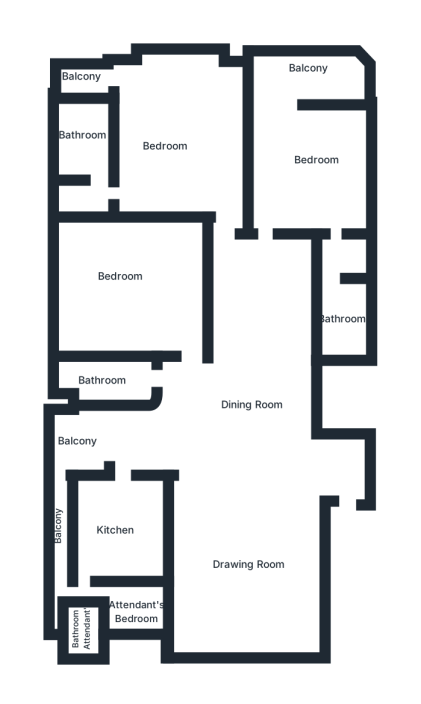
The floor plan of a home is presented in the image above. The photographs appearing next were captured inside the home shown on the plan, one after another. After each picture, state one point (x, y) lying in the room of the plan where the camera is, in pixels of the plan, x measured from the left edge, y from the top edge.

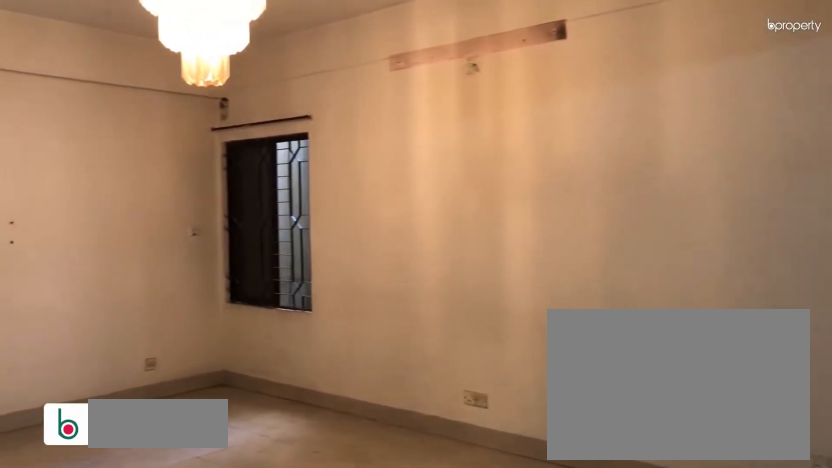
(253, 555)
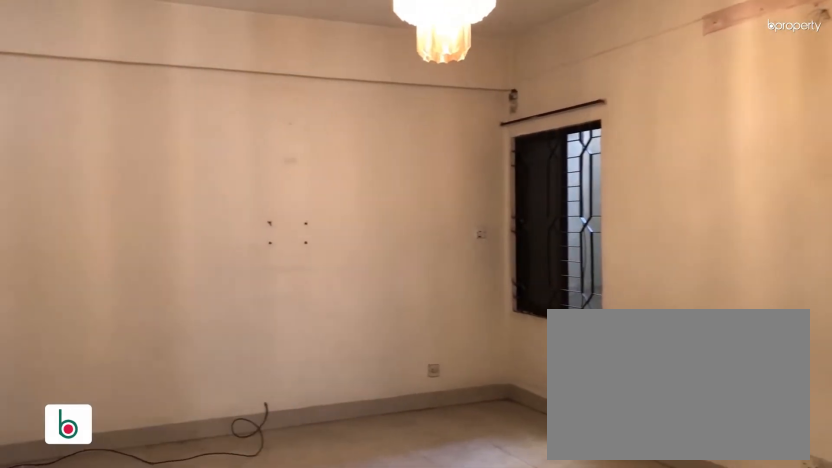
(253, 555)
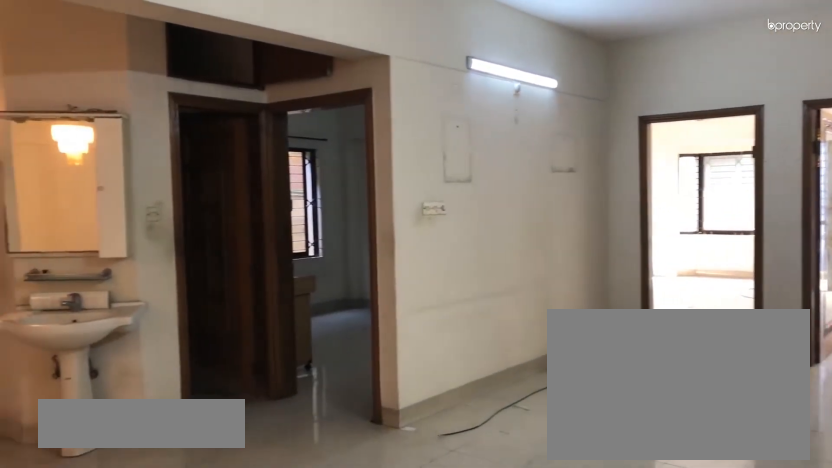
(243, 420)
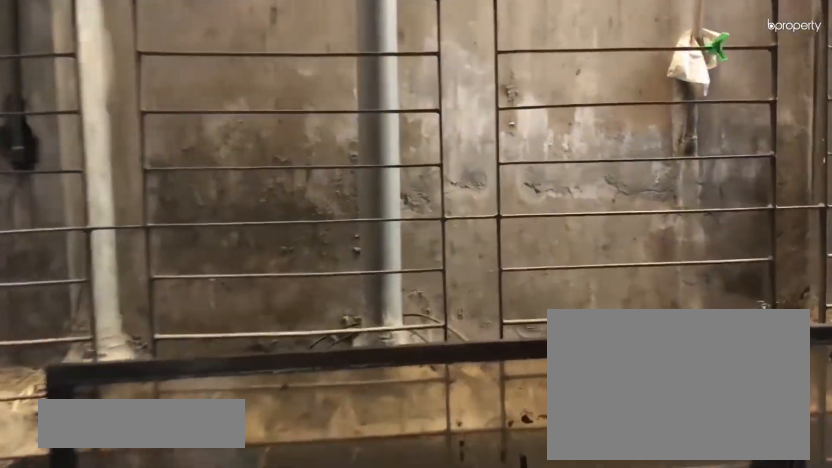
(89, 445)
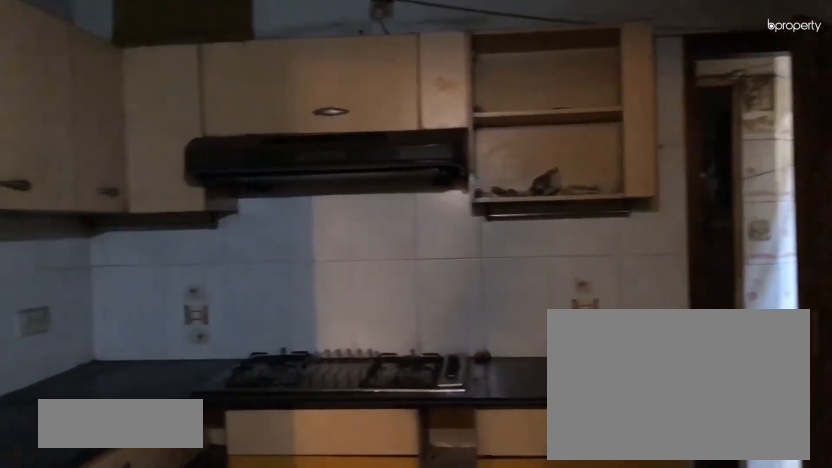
(118, 530)
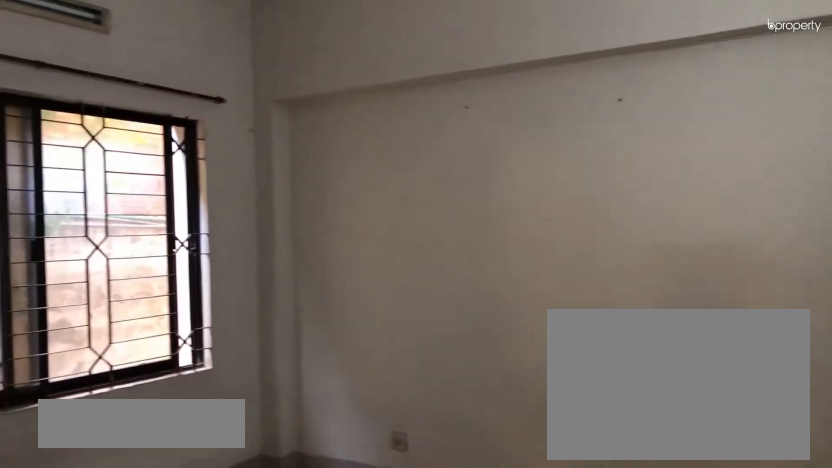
(127, 291)
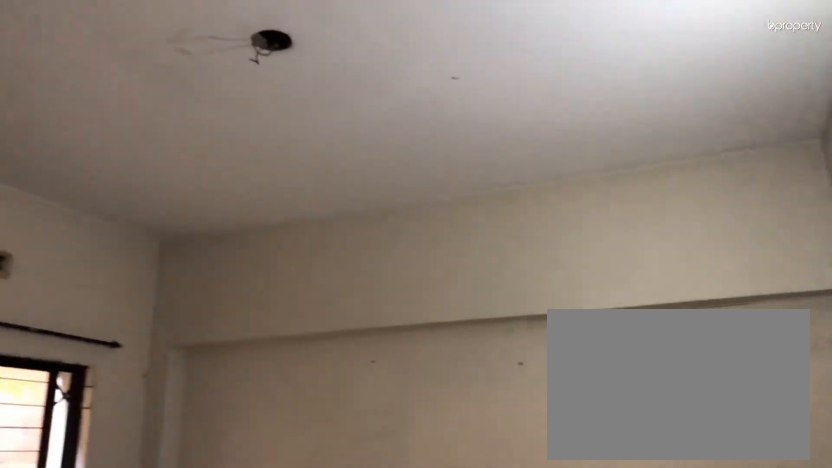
(137, 298)
